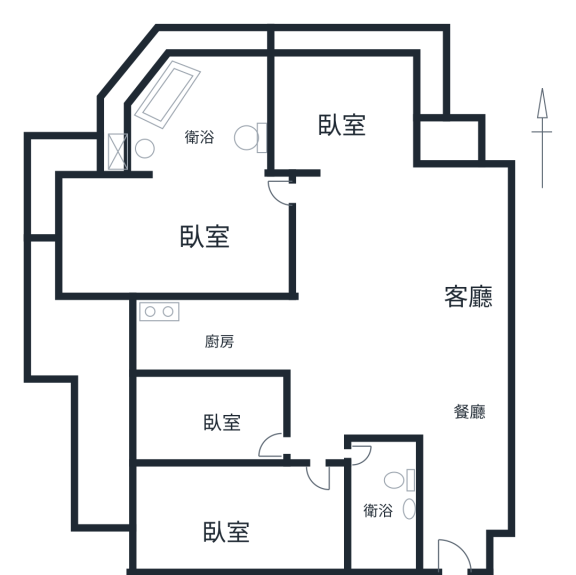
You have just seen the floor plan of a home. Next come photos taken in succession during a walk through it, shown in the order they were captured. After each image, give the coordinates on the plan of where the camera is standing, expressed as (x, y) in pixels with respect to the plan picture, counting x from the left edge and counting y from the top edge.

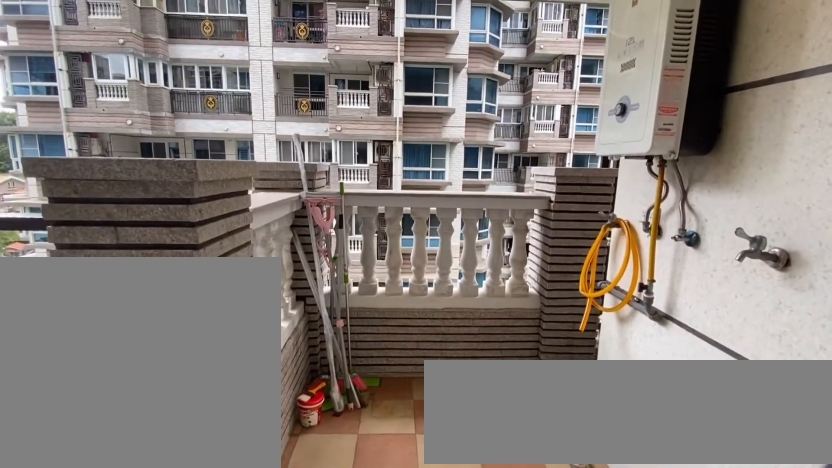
(92, 336)
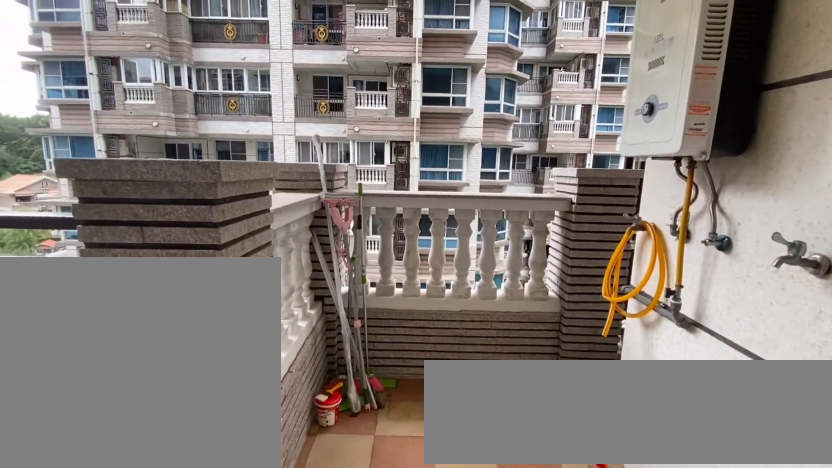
(94, 348)
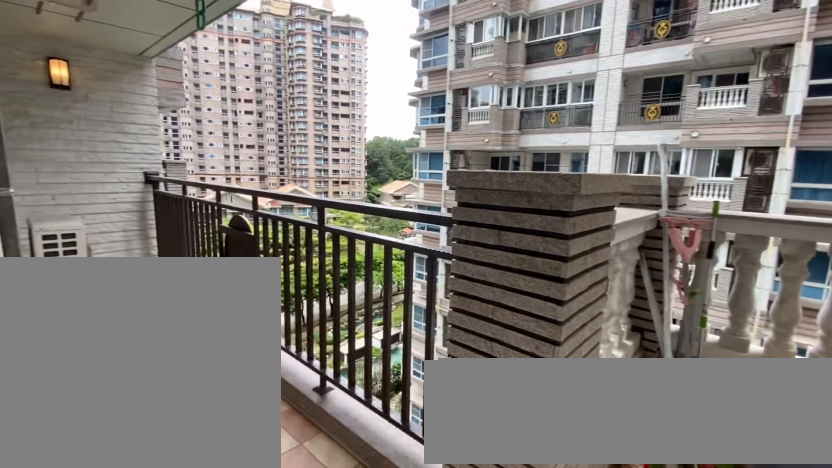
(92, 336)
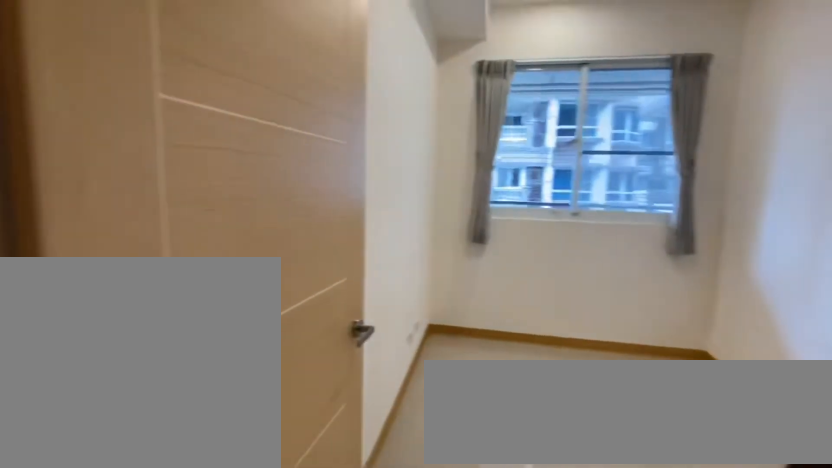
(230, 388)
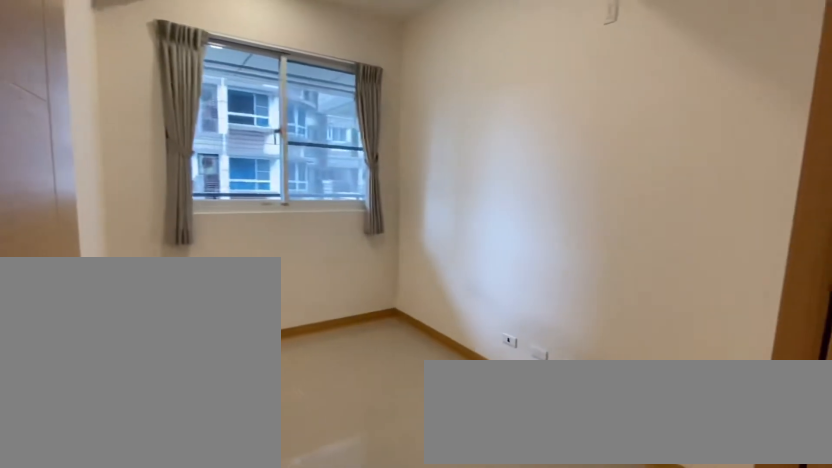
(230, 415)
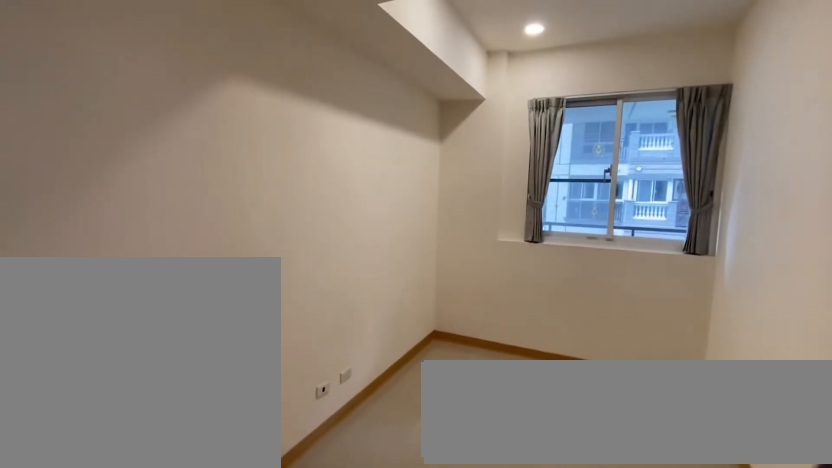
(250, 510)
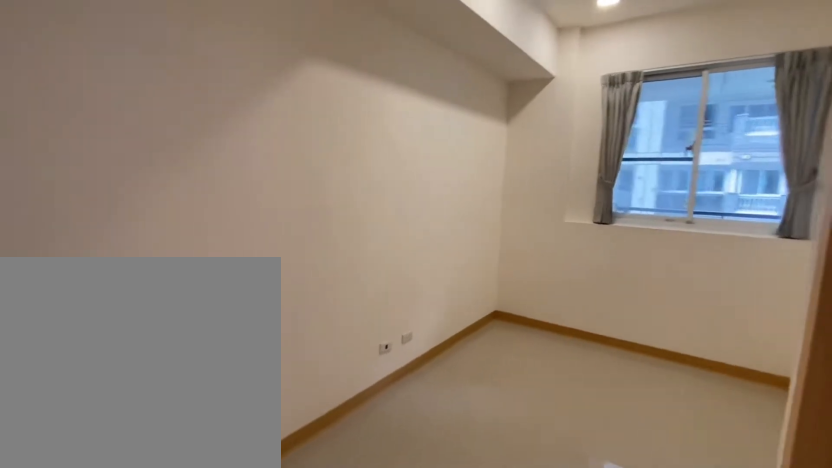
(252, 479)
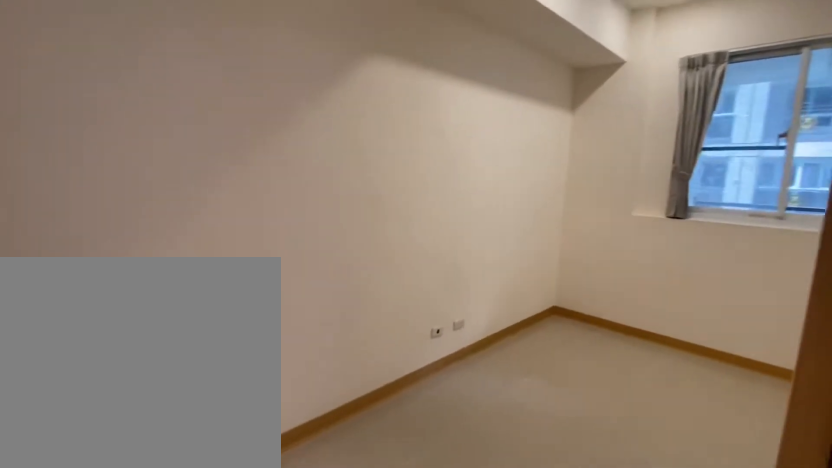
(250, 498)
